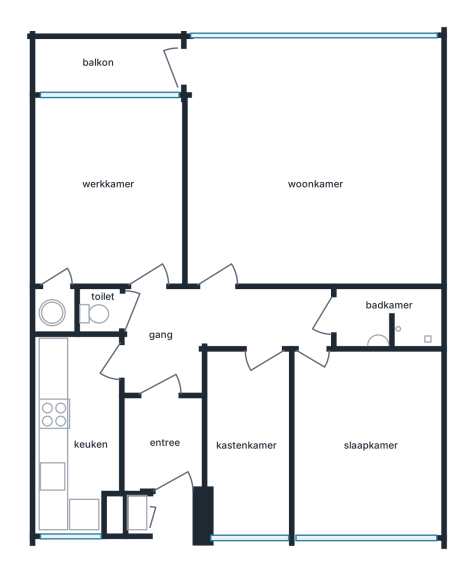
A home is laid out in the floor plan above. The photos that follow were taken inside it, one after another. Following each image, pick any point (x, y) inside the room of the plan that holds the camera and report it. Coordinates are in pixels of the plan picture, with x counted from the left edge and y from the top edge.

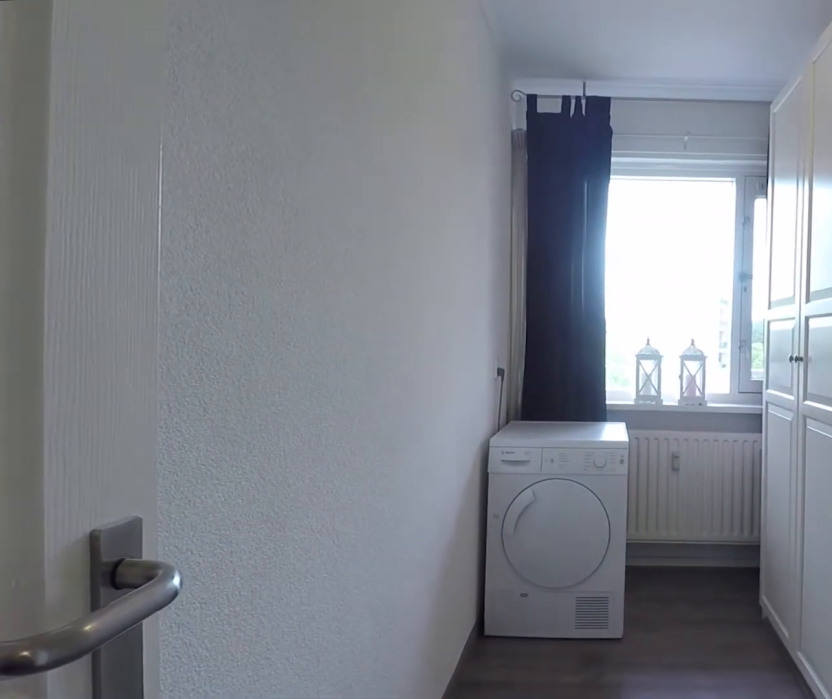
(248, 442)
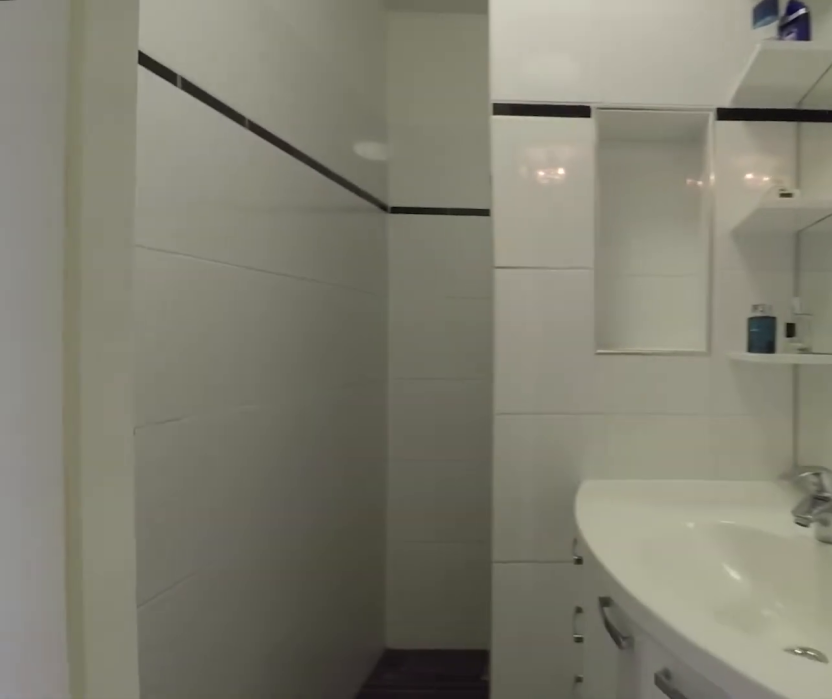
(387, 317)
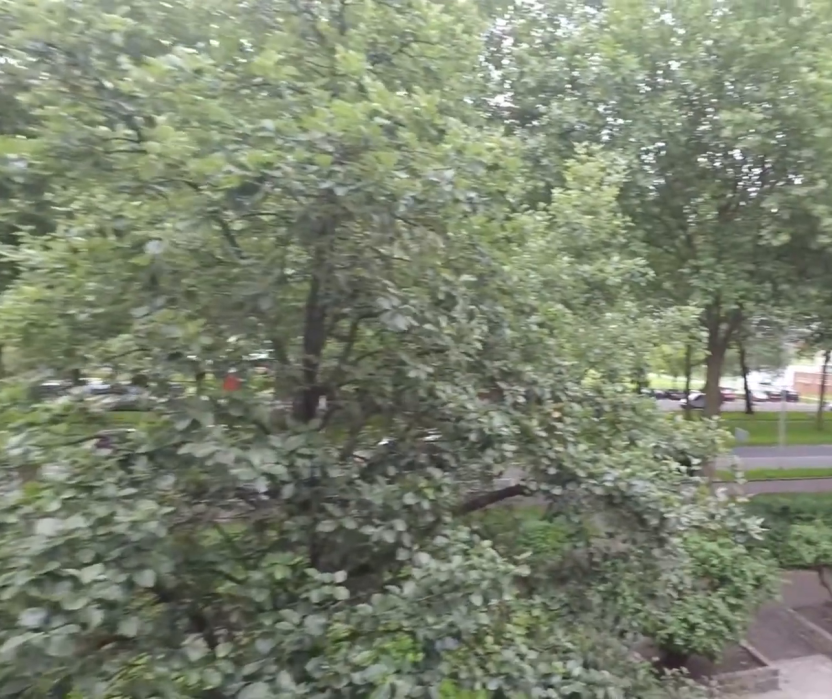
(107, 66)
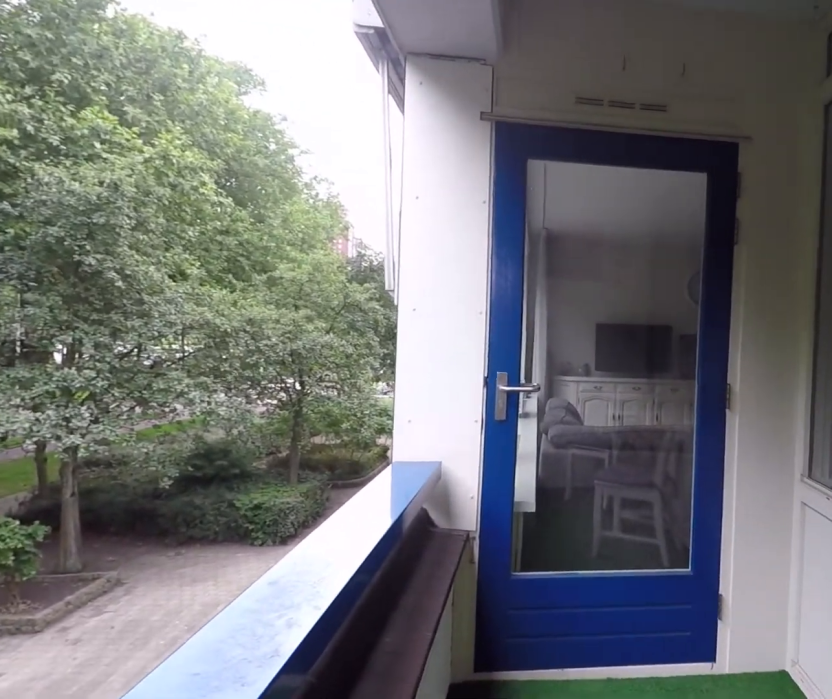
(107, 66)
